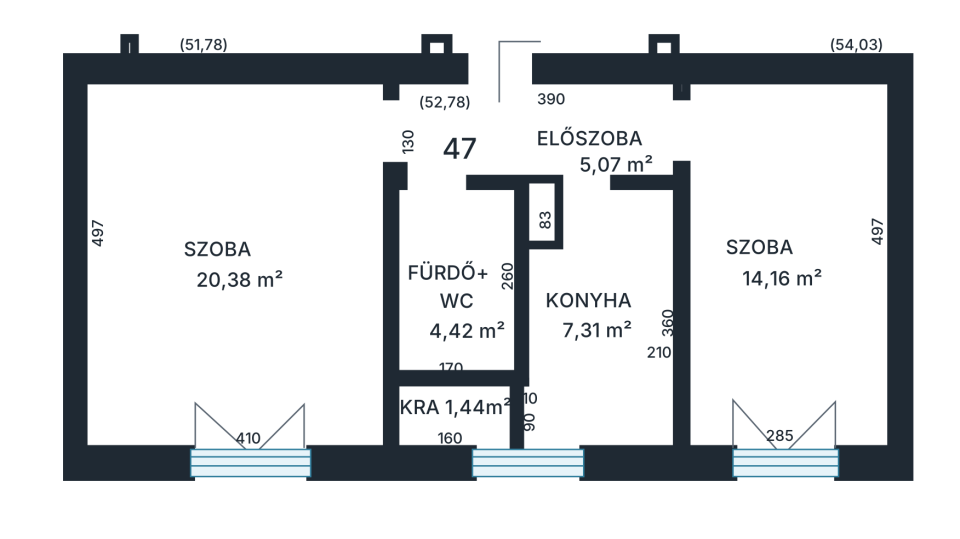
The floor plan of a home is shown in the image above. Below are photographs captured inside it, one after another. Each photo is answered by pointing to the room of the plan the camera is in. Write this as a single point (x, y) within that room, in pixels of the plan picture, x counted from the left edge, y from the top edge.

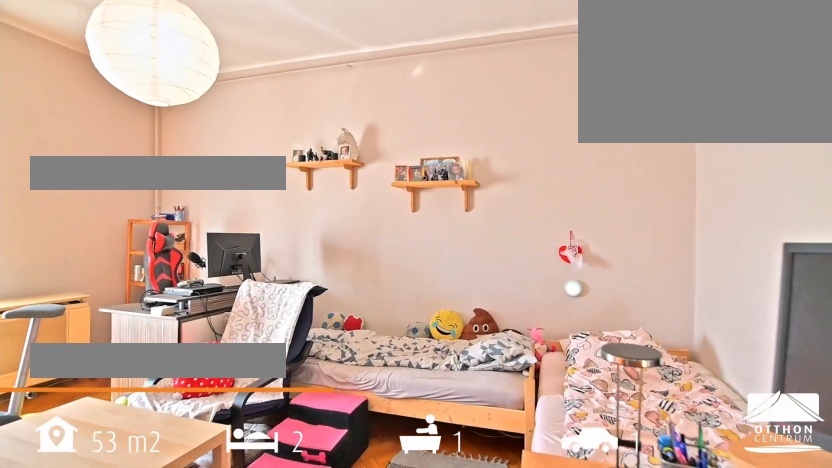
(241, 323)
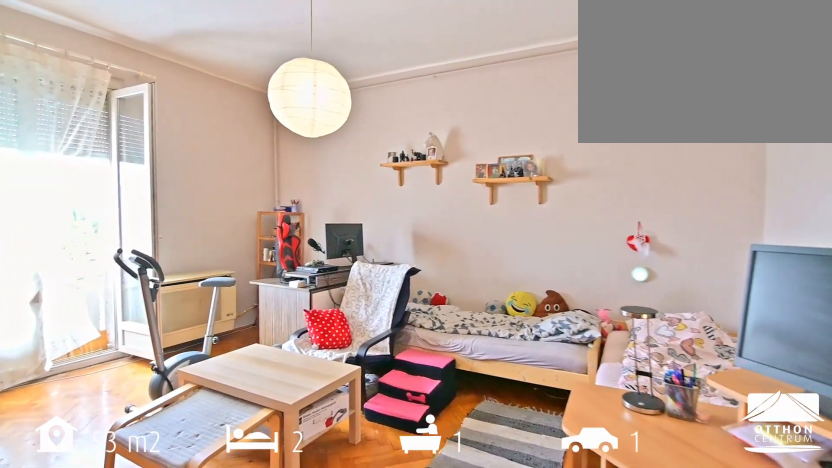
(241, 323)
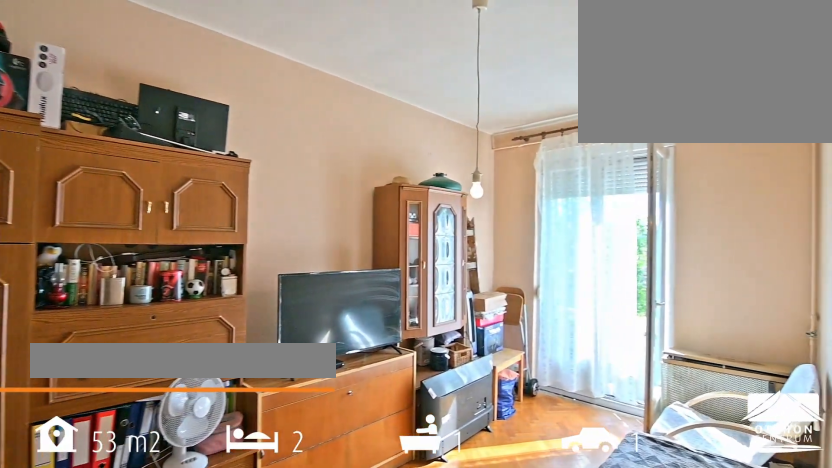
(790, 308)
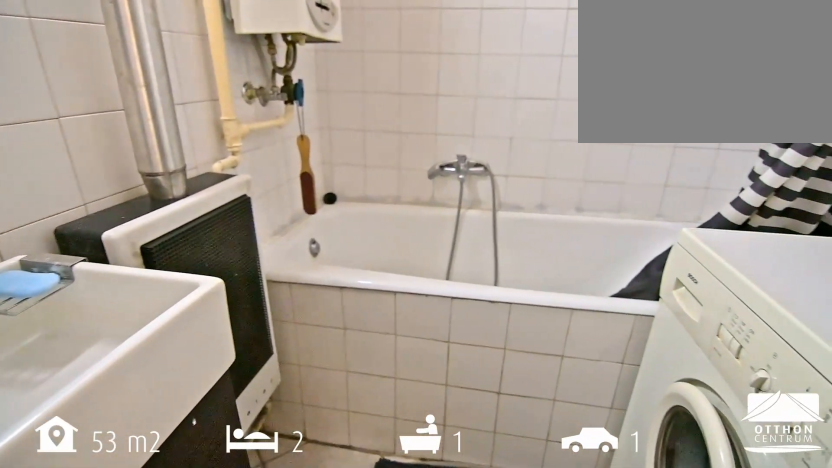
(461, 238)
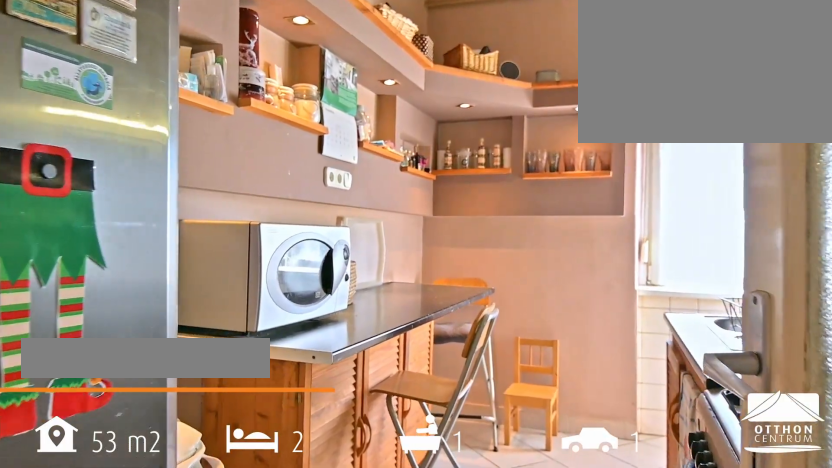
(588, 374)
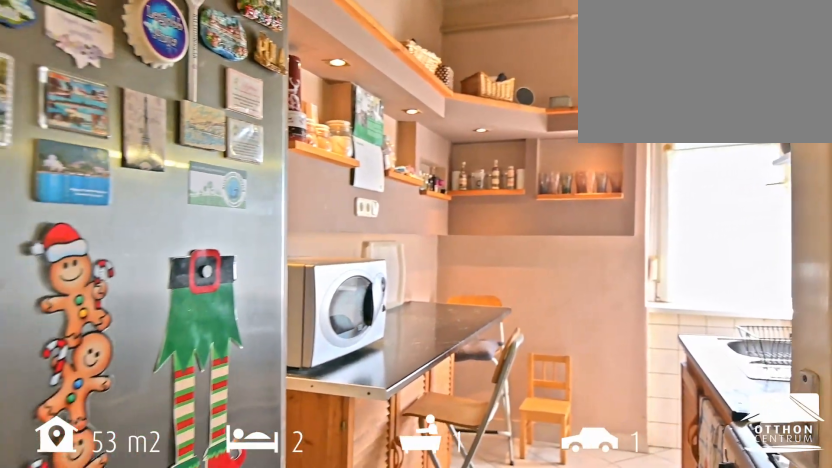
(588, 374)
